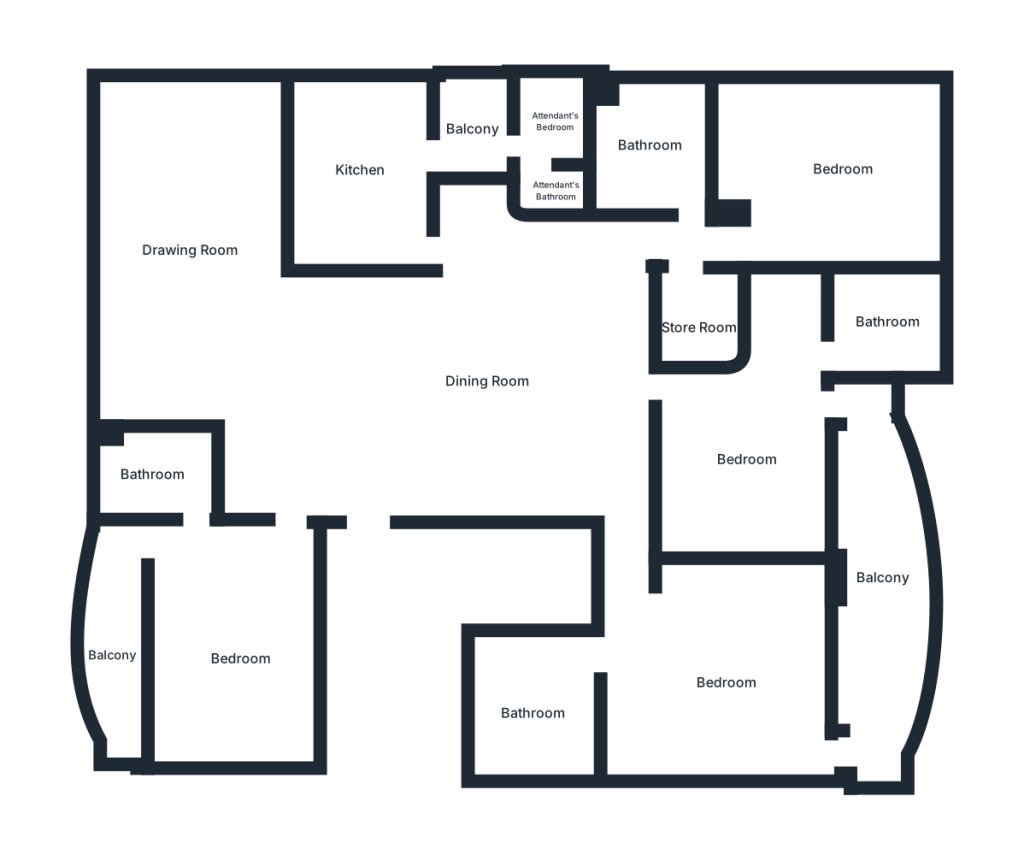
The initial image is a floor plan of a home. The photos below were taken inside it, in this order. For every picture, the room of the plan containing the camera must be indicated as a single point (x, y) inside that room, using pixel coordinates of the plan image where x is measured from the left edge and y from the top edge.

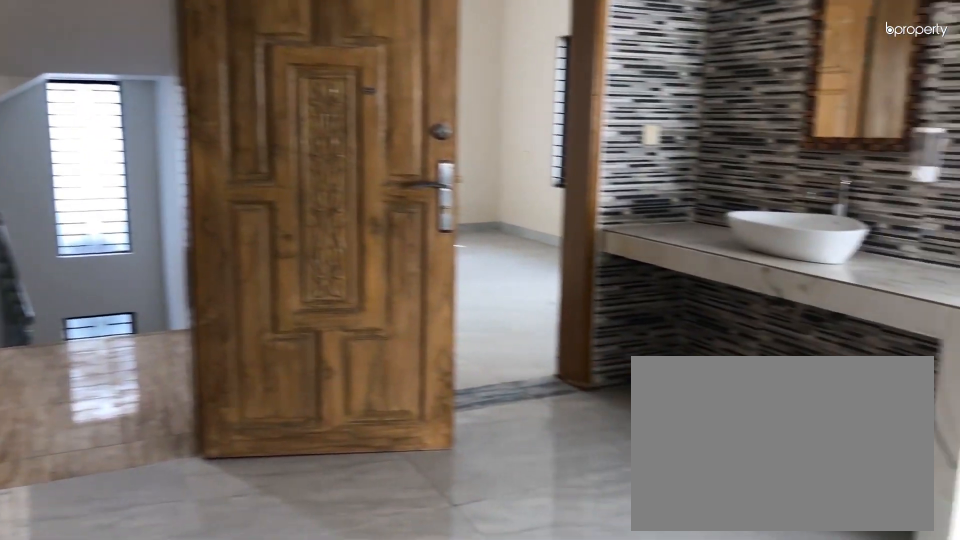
(489, 380)
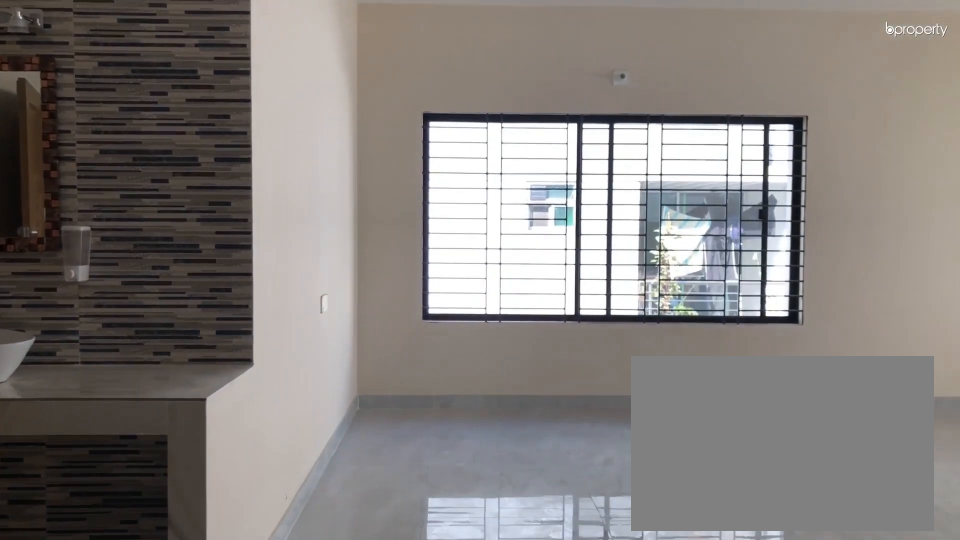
(413, 374)
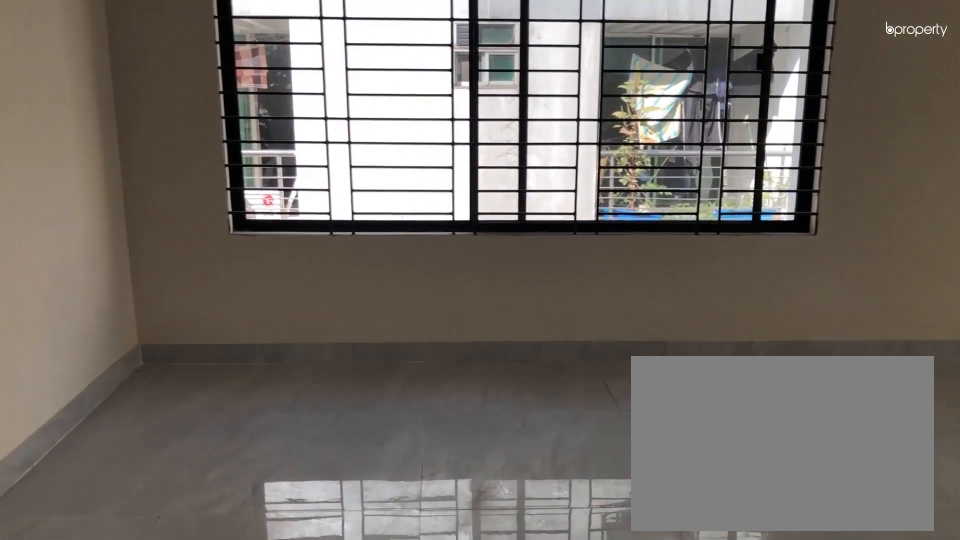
(186, 222)
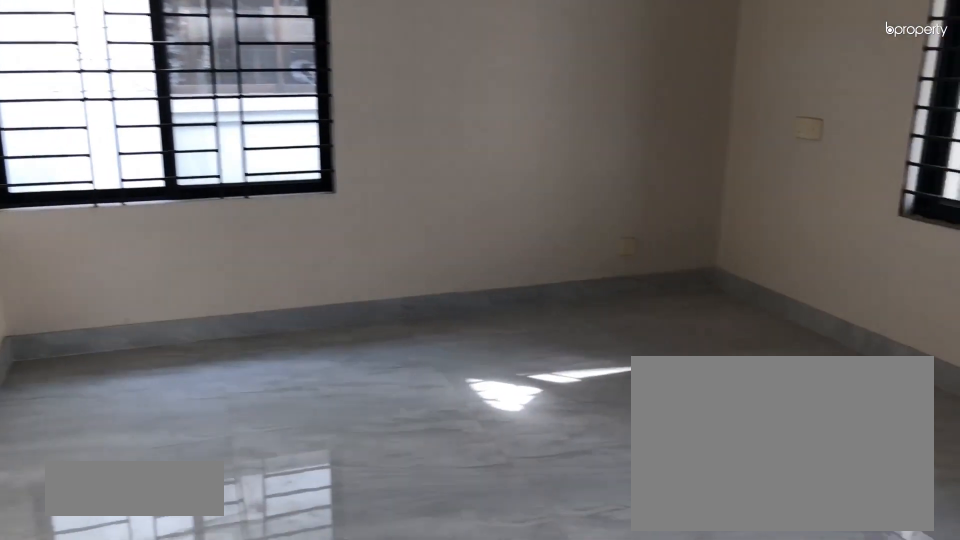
(232, 660)
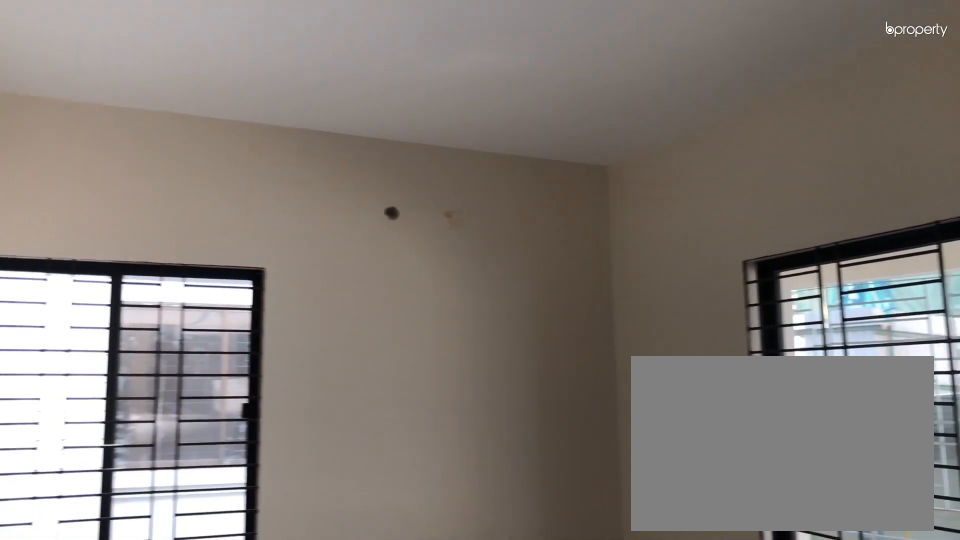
(232, 660)
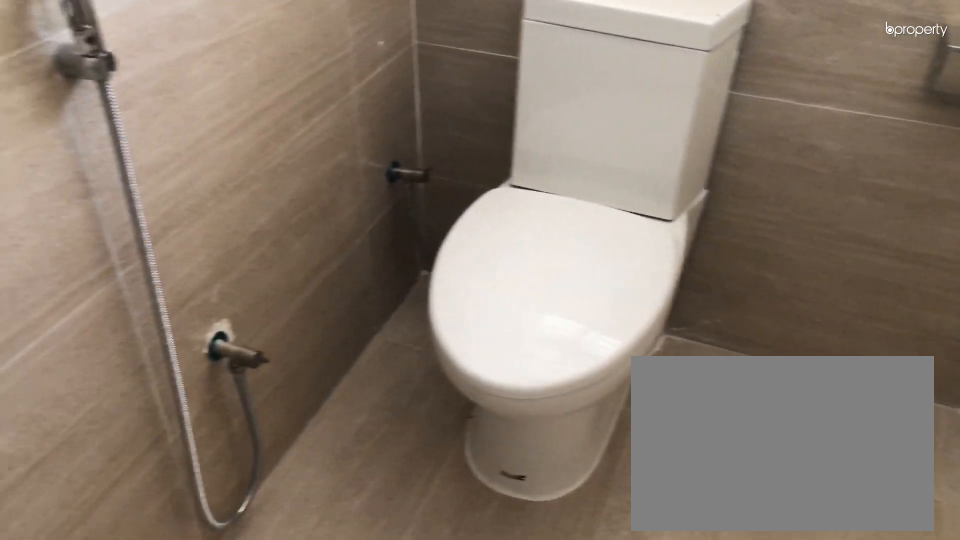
(156, 472)
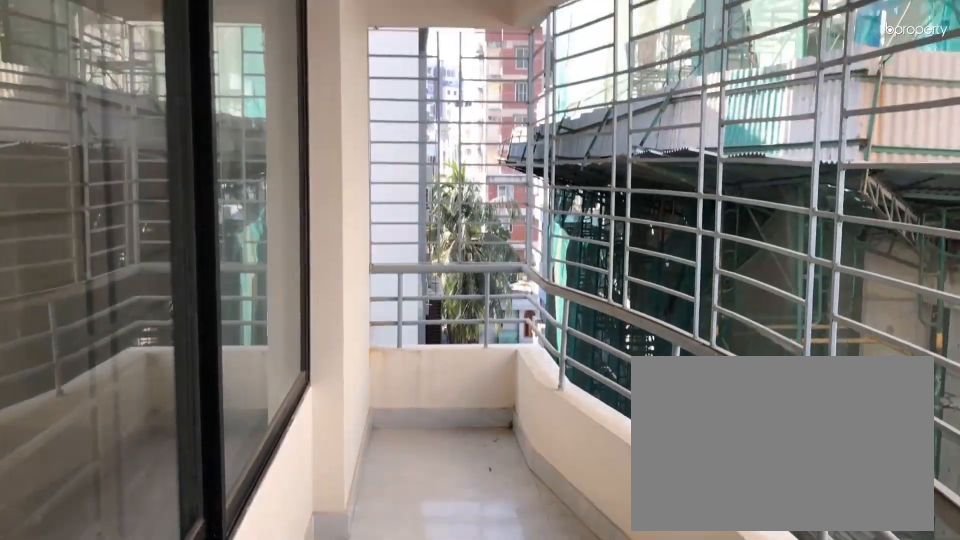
(116, 655)
